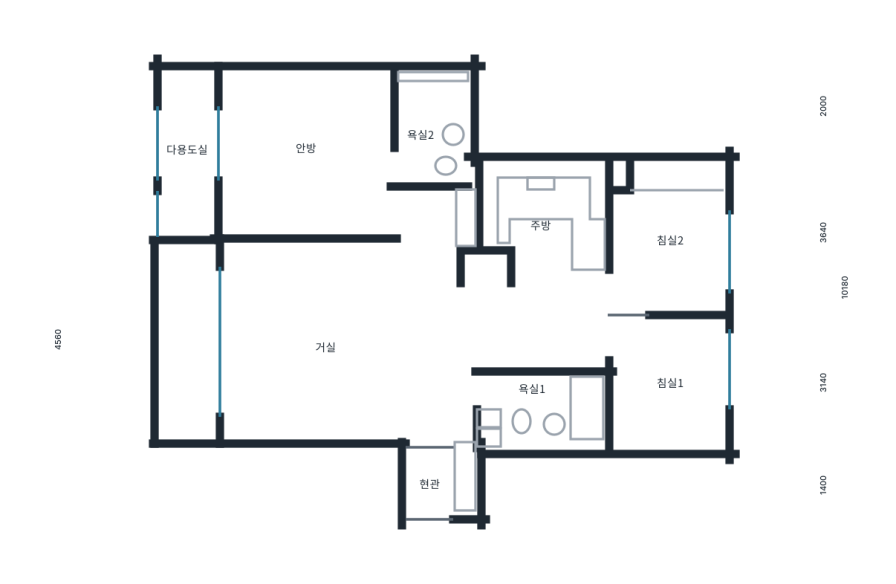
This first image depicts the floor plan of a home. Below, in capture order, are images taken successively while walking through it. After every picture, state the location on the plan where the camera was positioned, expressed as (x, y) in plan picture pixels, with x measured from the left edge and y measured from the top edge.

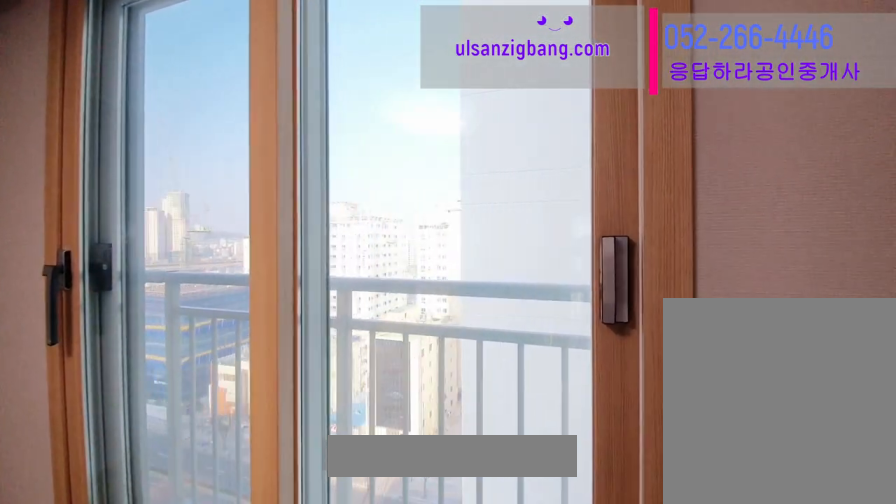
(687, 250)
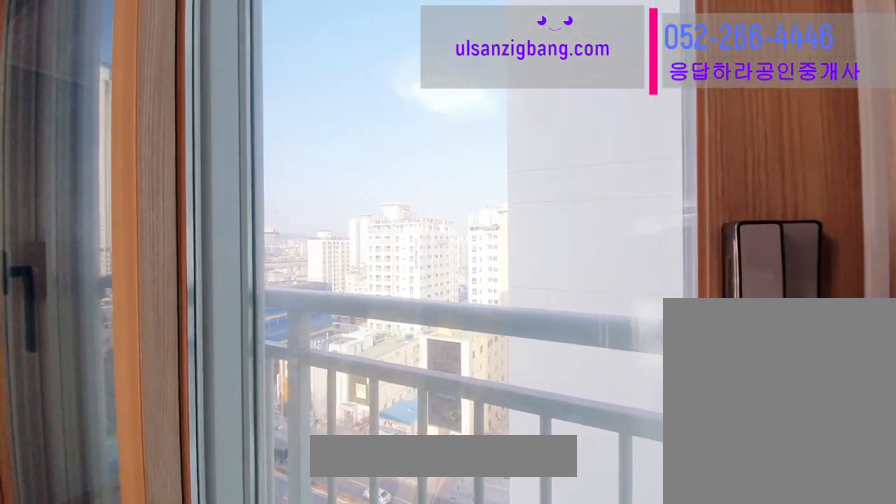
(685, 249)
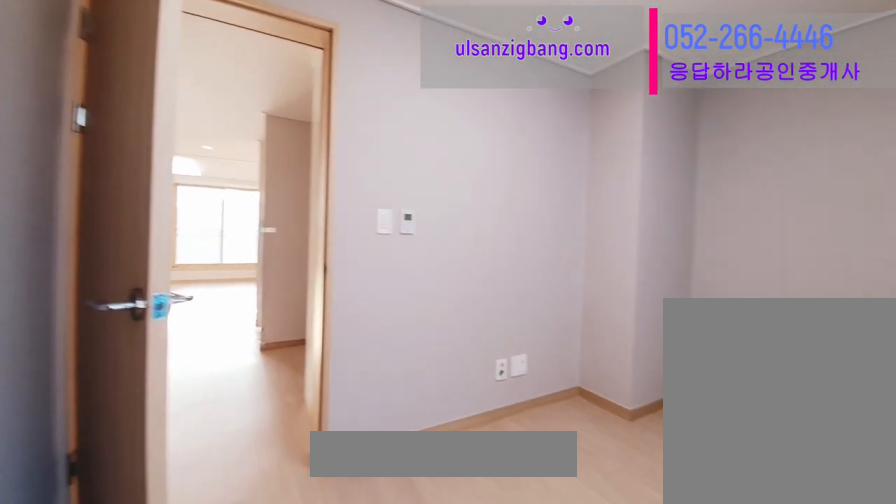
(687, 249)
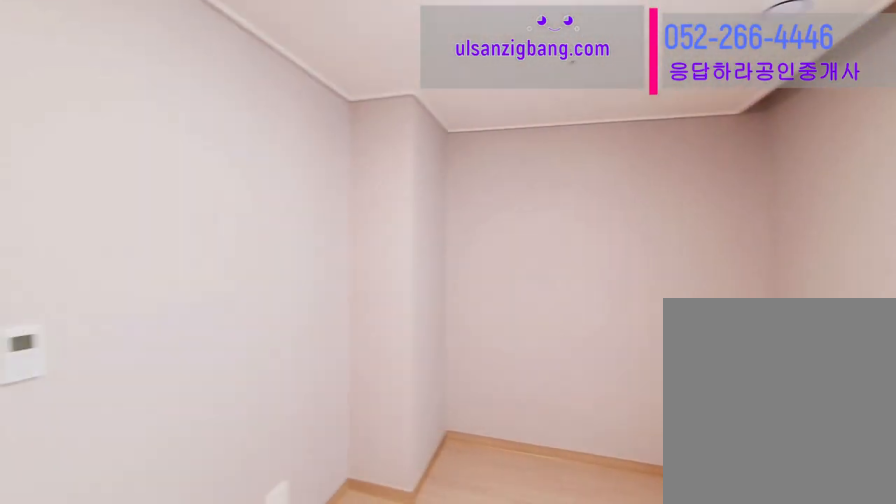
(686, 248)
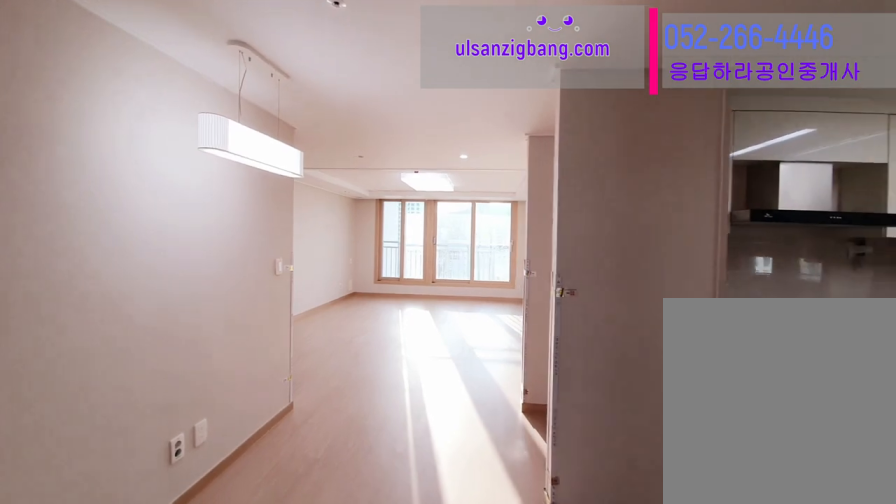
(477, 312)
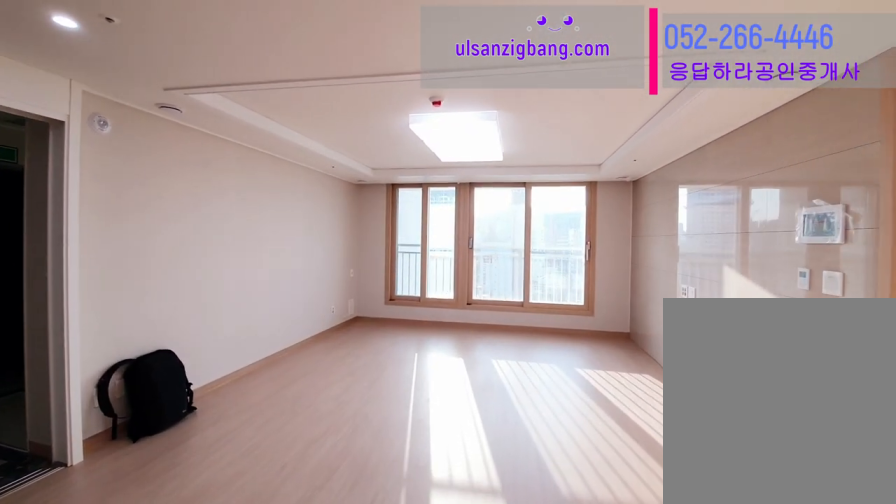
(477, 310)
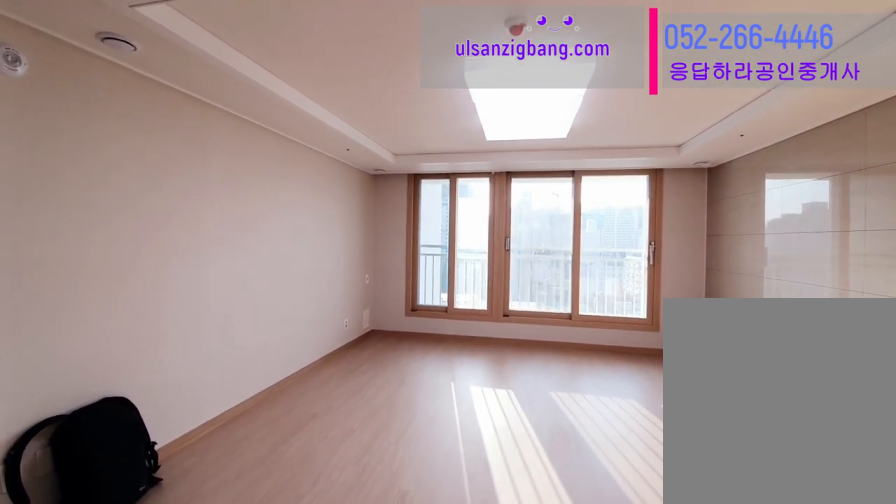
(477, 310)
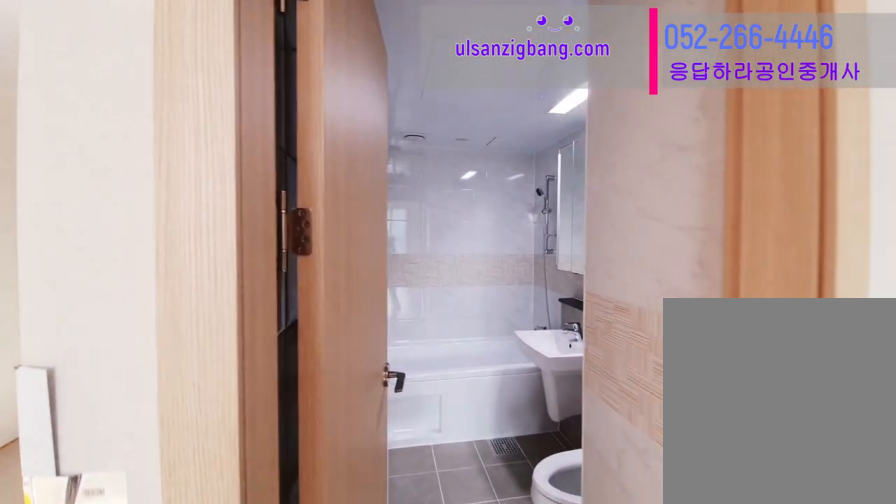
(401, 358)
